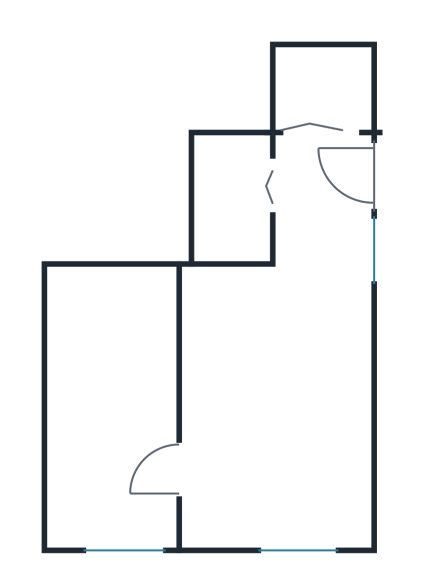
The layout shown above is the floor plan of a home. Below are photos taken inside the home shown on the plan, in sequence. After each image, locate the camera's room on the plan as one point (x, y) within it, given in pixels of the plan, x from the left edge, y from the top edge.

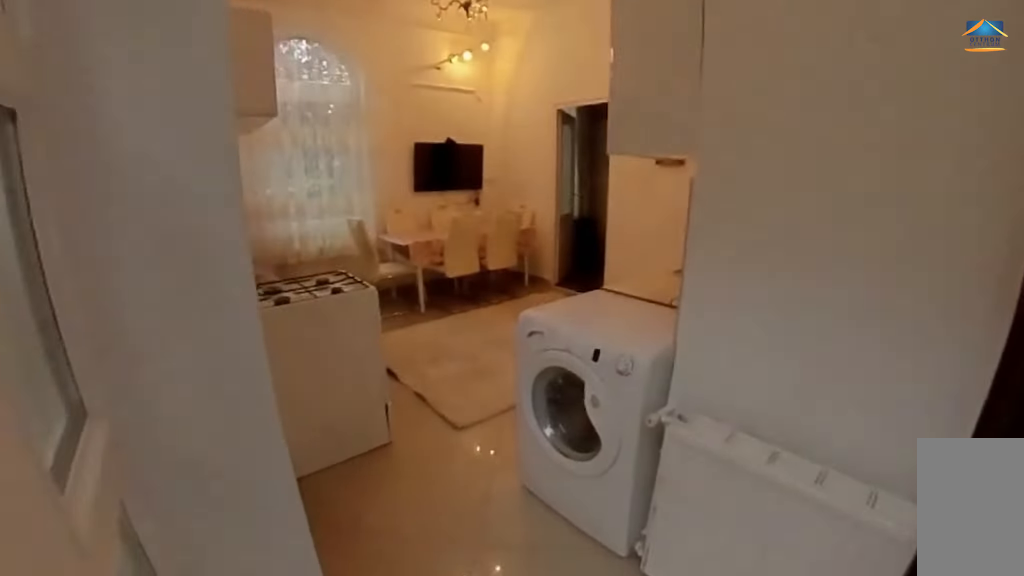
(278, 380)
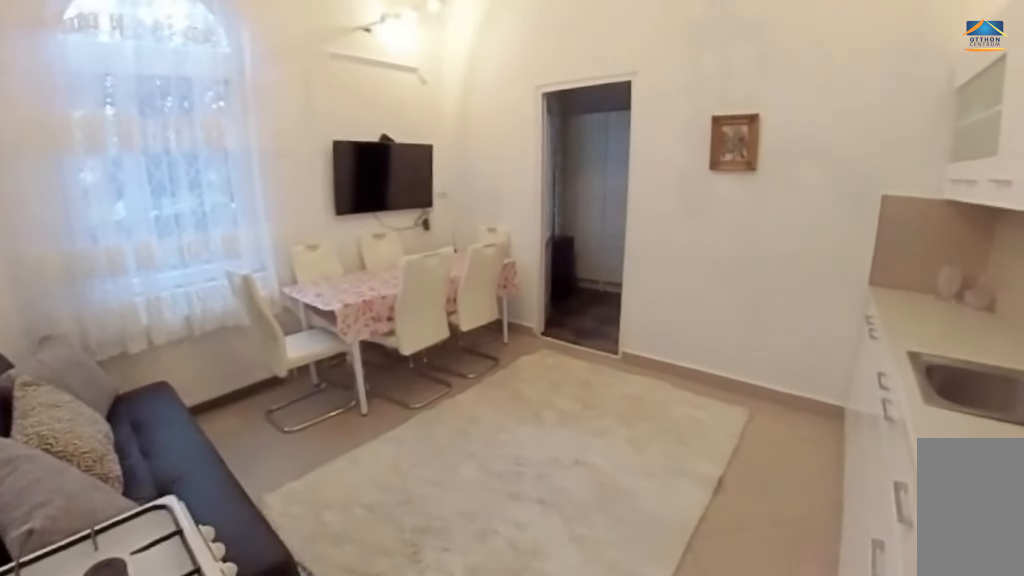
(278, 380)
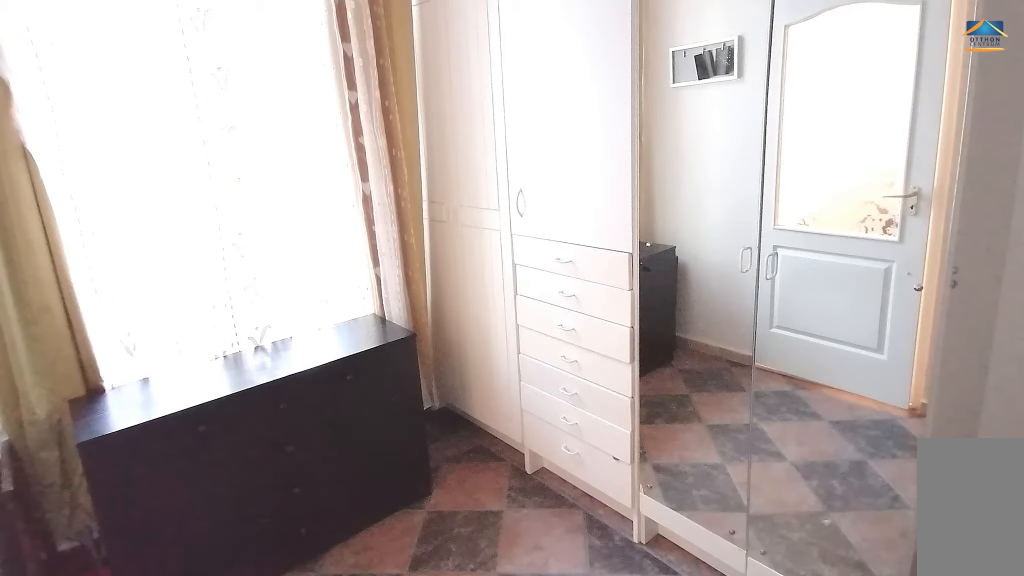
(113, 406)
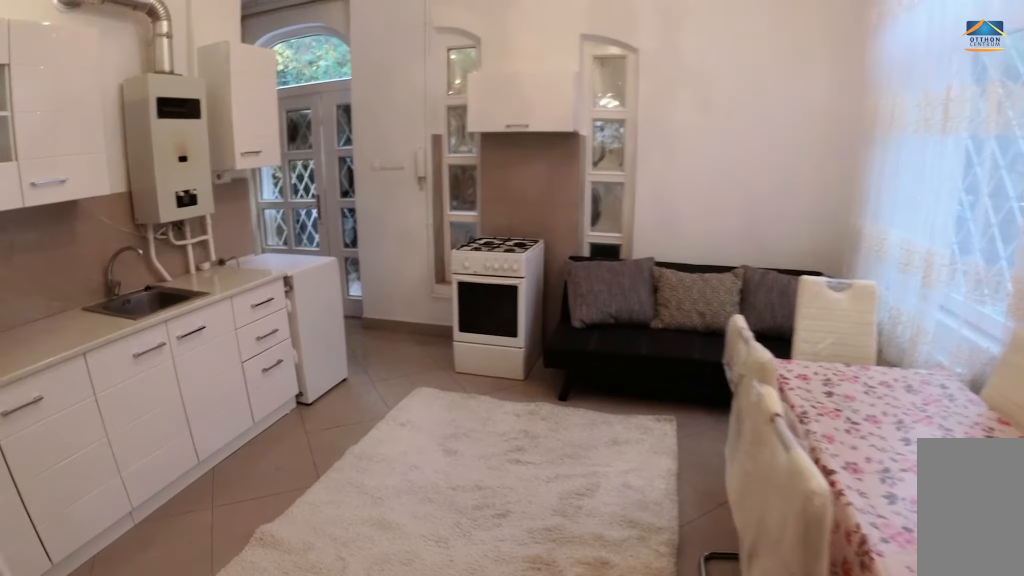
(278, 380)
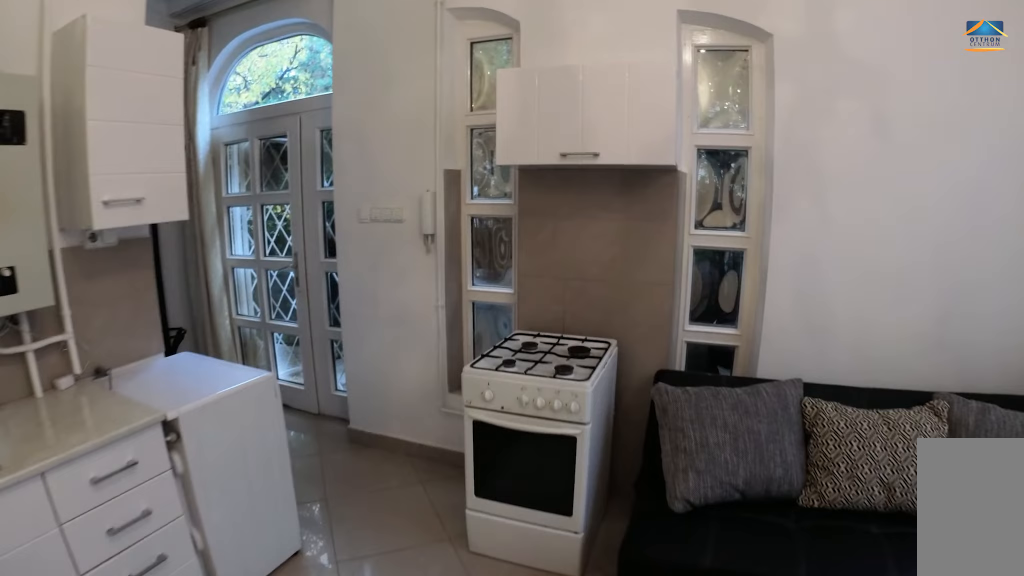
(278, 380)
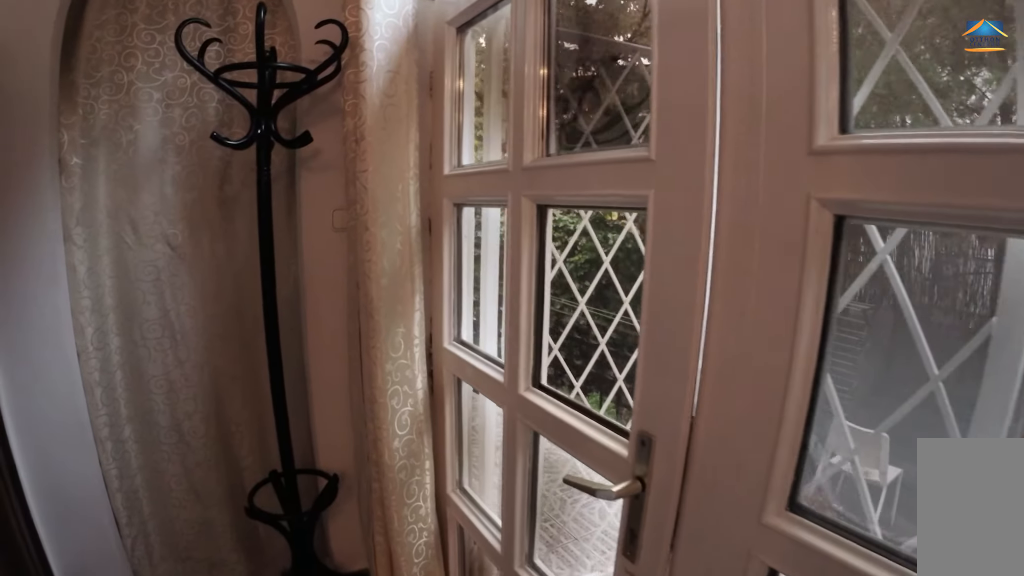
(325, 227)
